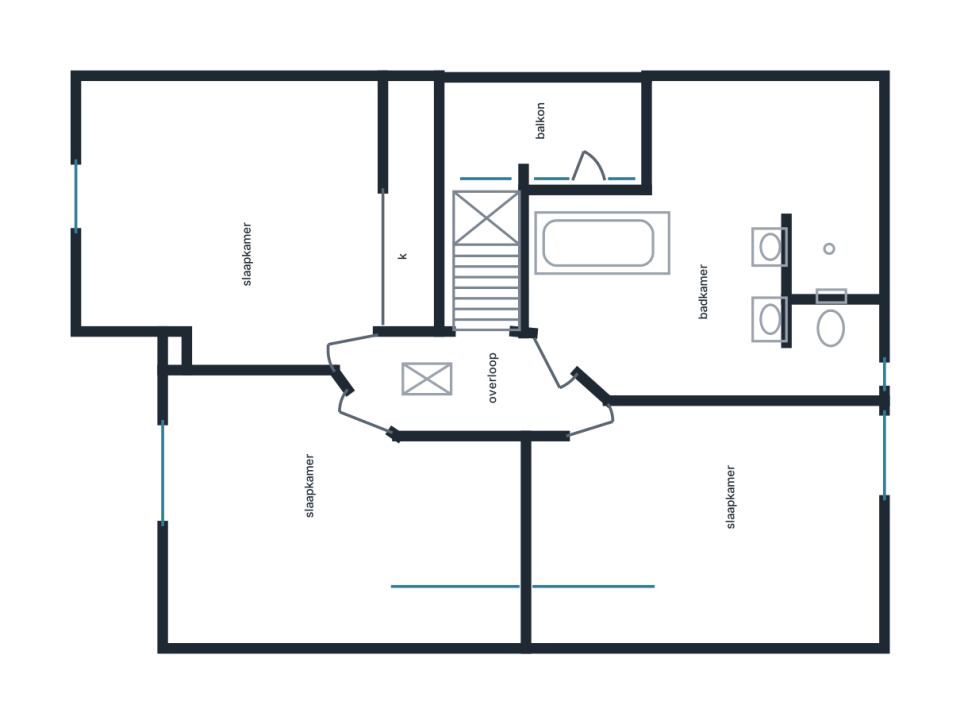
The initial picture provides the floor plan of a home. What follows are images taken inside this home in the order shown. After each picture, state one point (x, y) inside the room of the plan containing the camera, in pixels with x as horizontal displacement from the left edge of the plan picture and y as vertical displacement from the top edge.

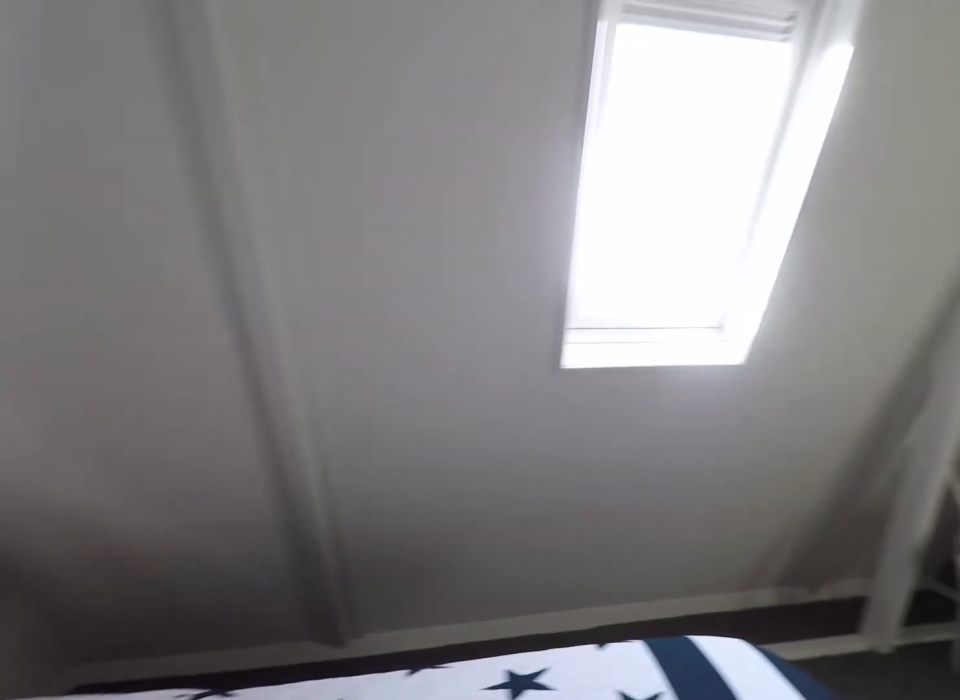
(250, 258)
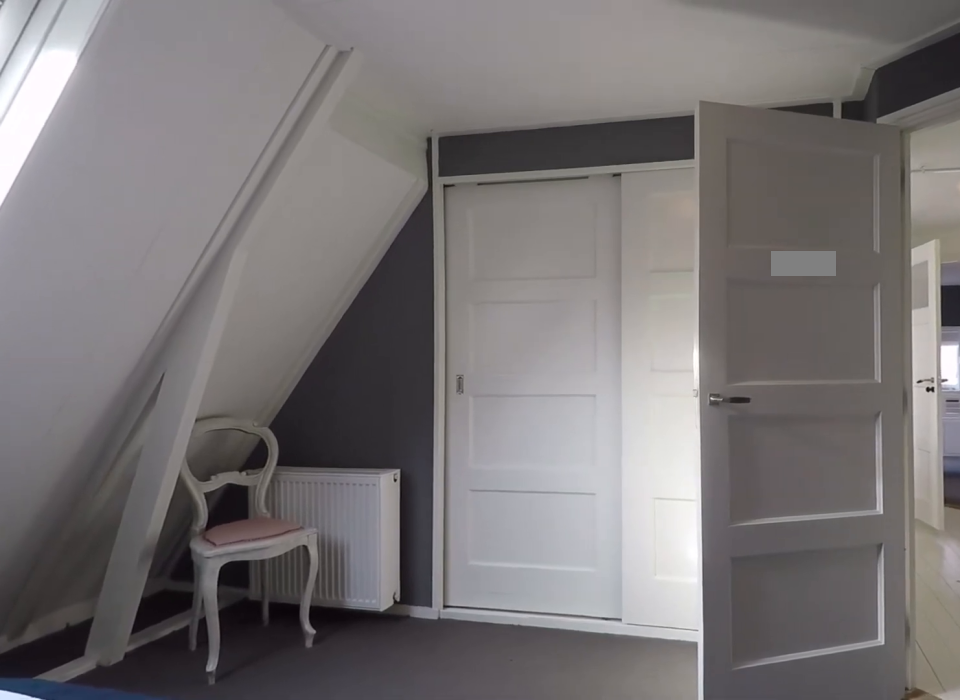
(250, 258)
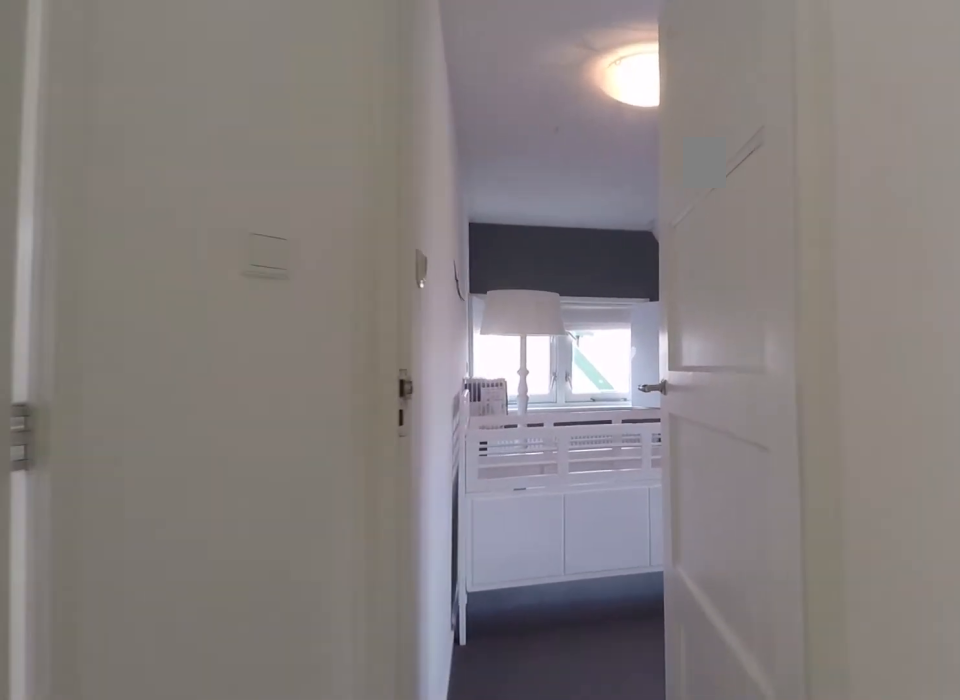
(468, 383)
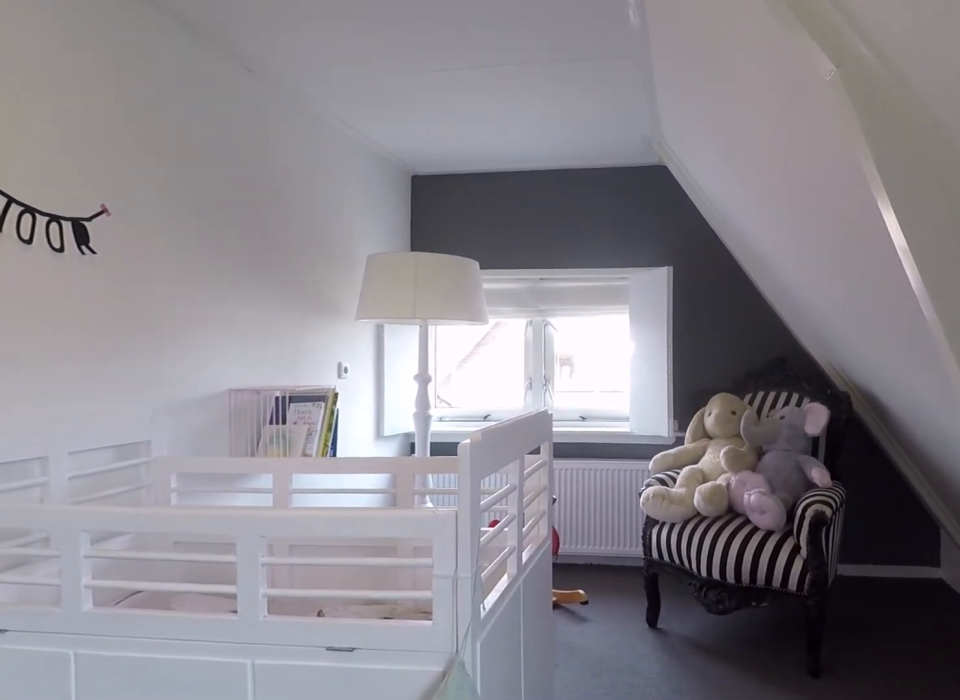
(715, 488)
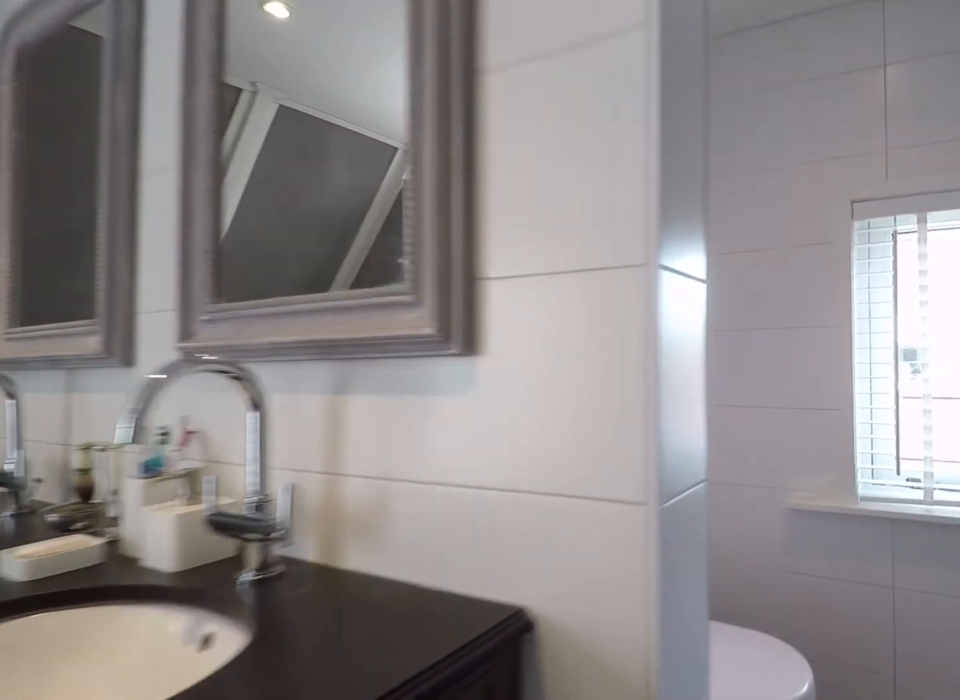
(738, 261)
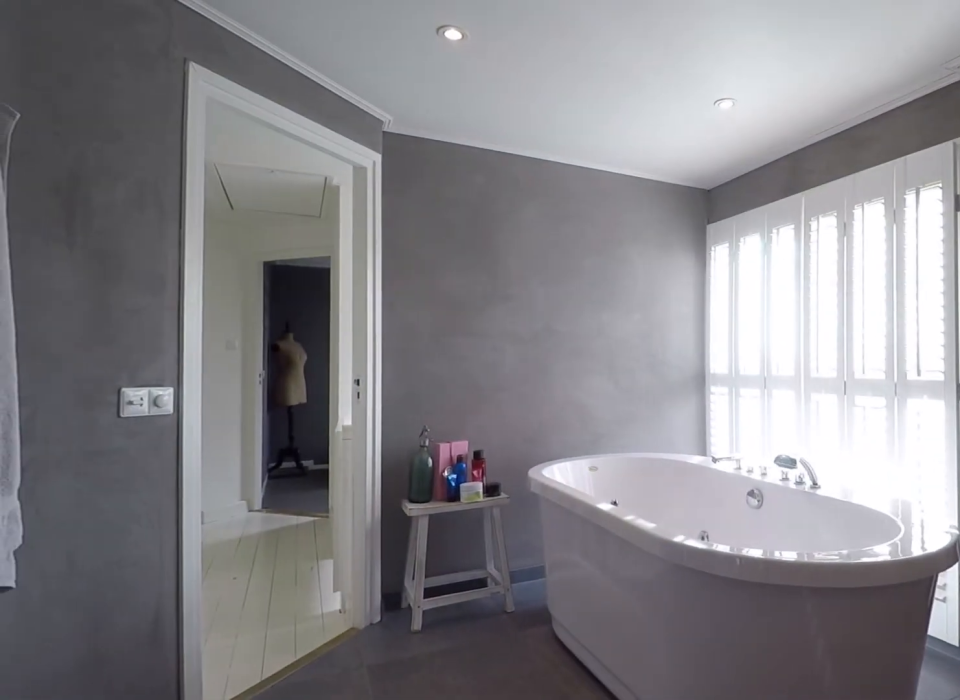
(738, 261)
